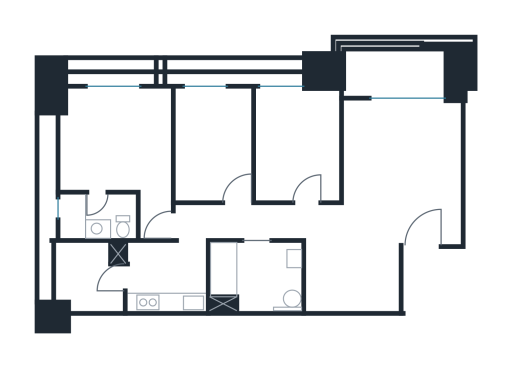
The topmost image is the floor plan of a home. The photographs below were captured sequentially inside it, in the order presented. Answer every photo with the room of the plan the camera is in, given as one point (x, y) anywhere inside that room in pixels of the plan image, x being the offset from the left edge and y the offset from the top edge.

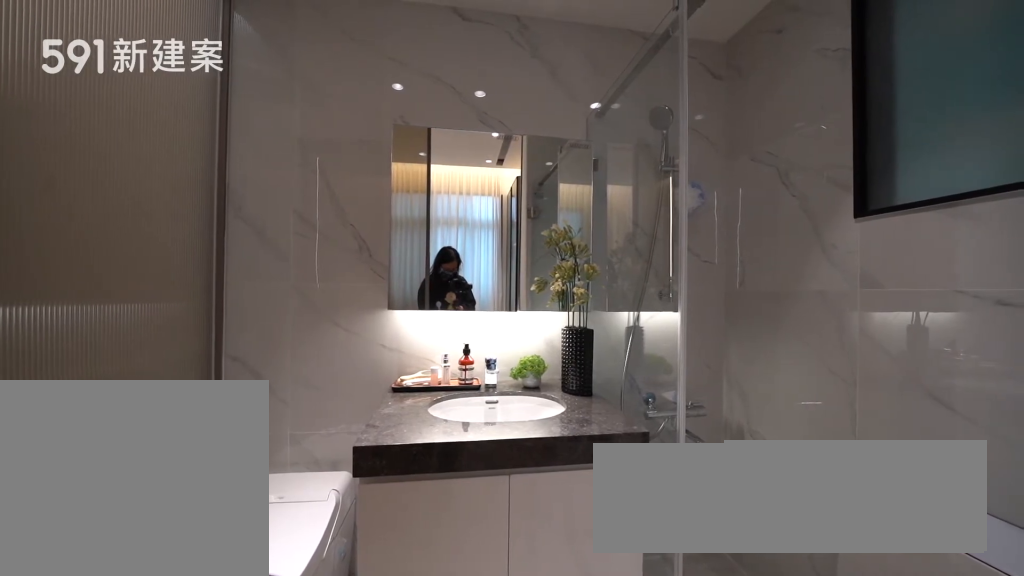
(98, 217)
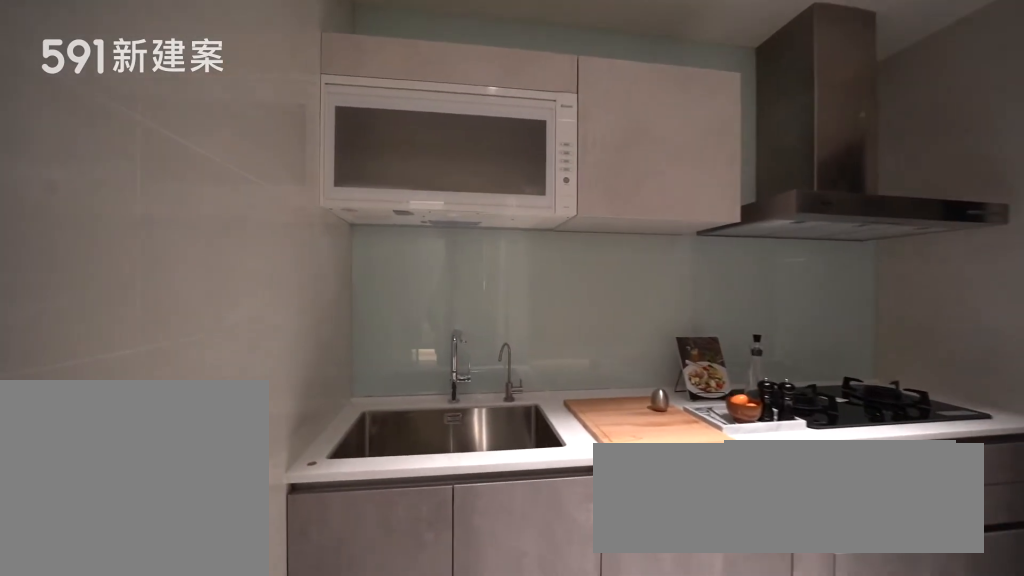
(164, 279)
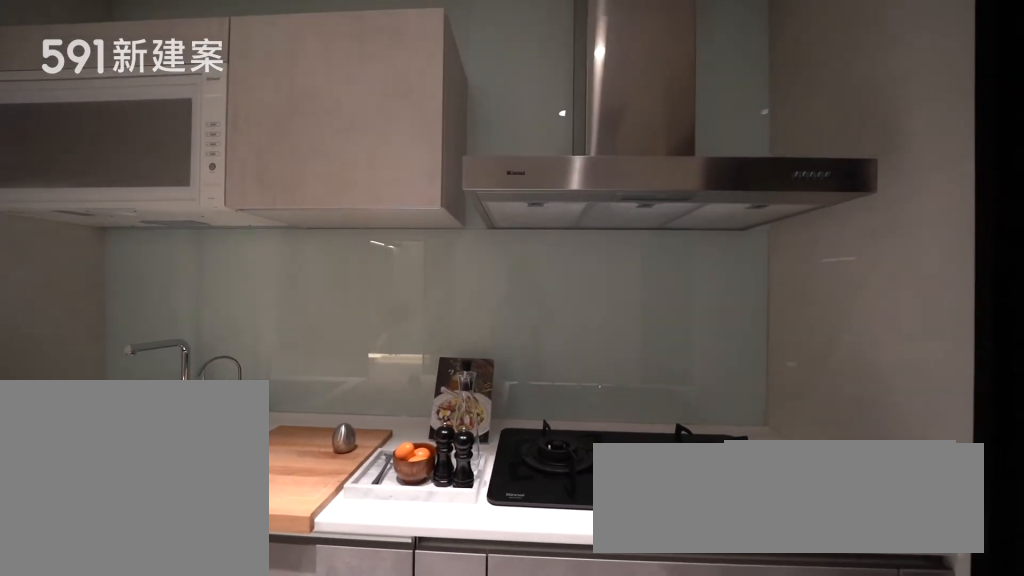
(164, 279)
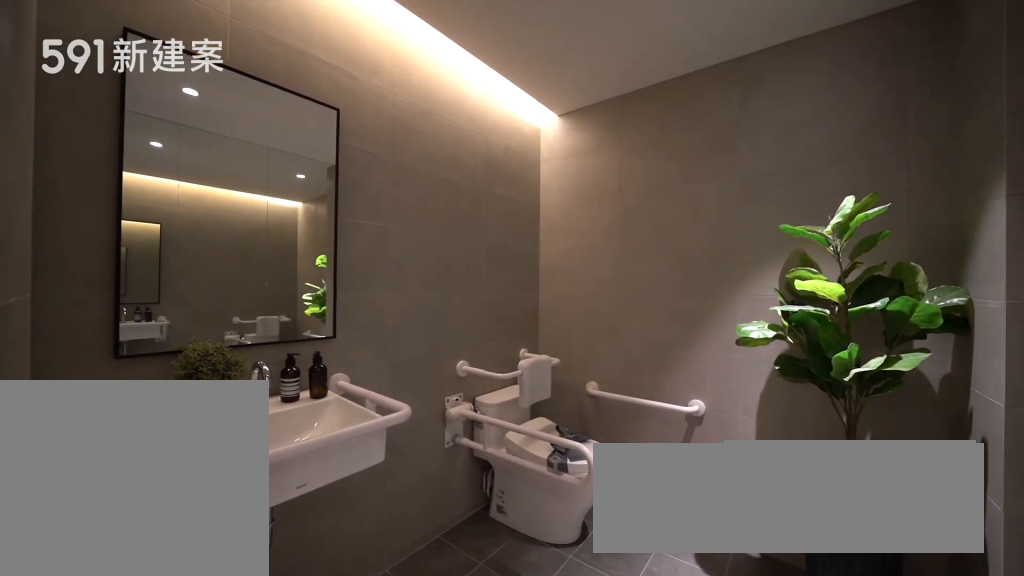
(255, 278)
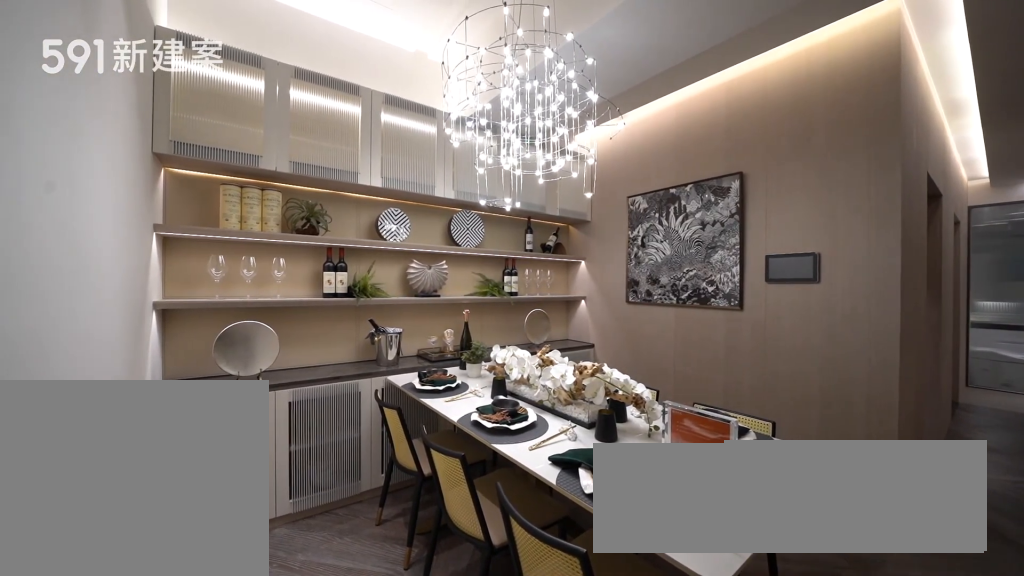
(351, 260)
